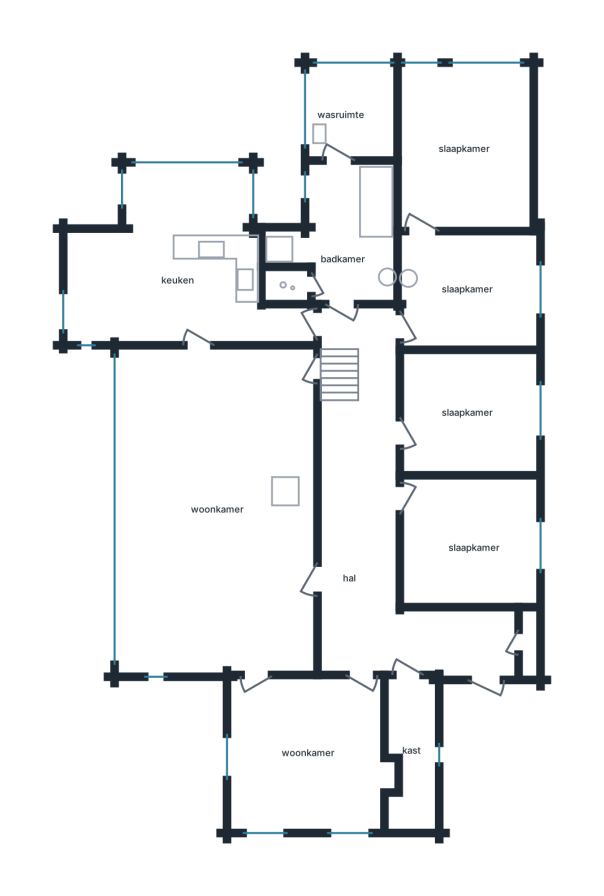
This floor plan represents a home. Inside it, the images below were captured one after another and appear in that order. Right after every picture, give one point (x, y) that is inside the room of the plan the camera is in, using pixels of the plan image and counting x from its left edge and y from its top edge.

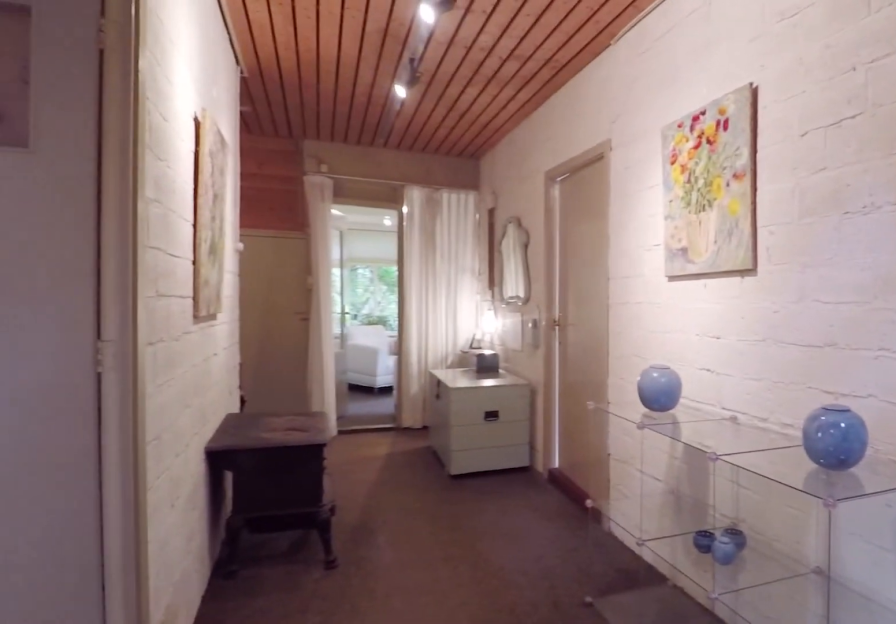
(382, 530)
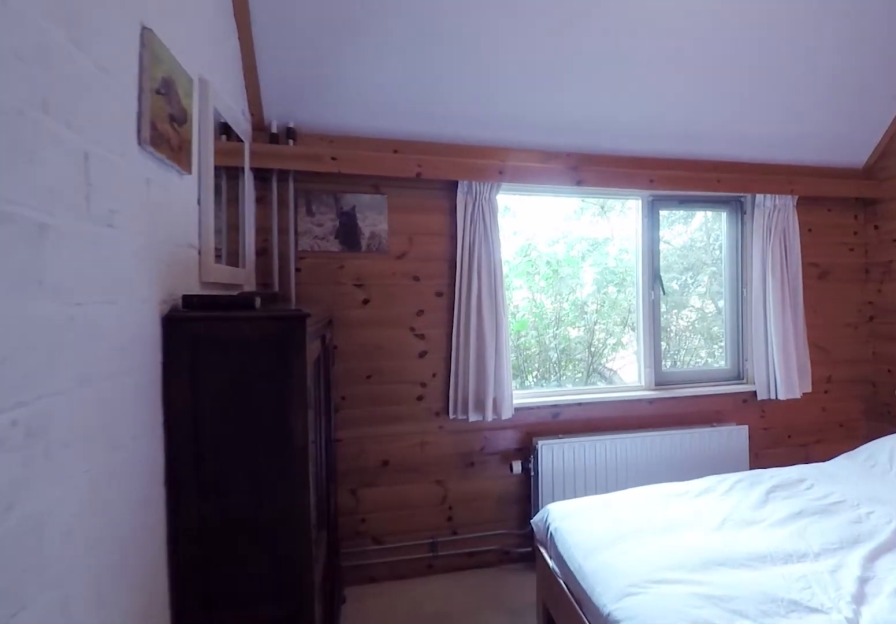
(467, 541)
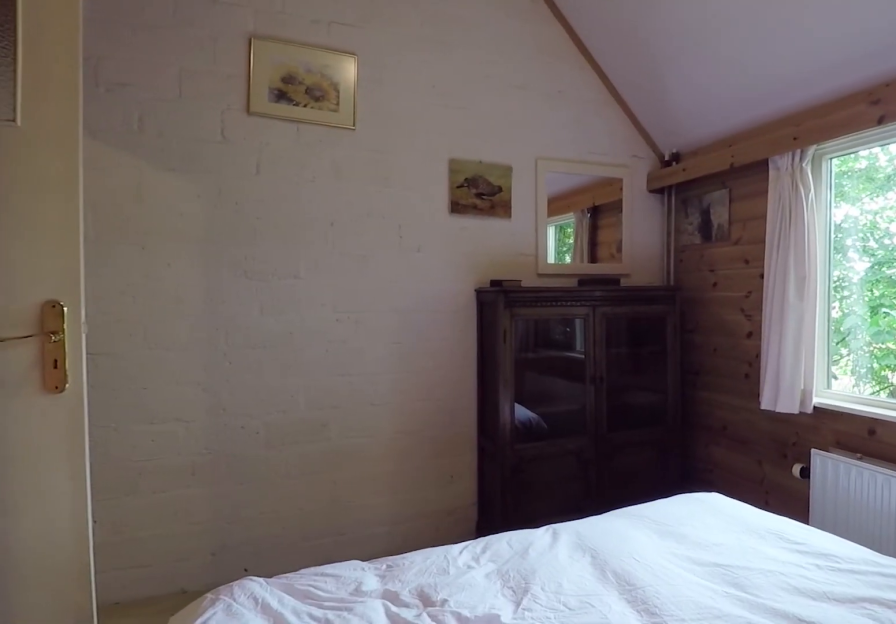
(467, 541)
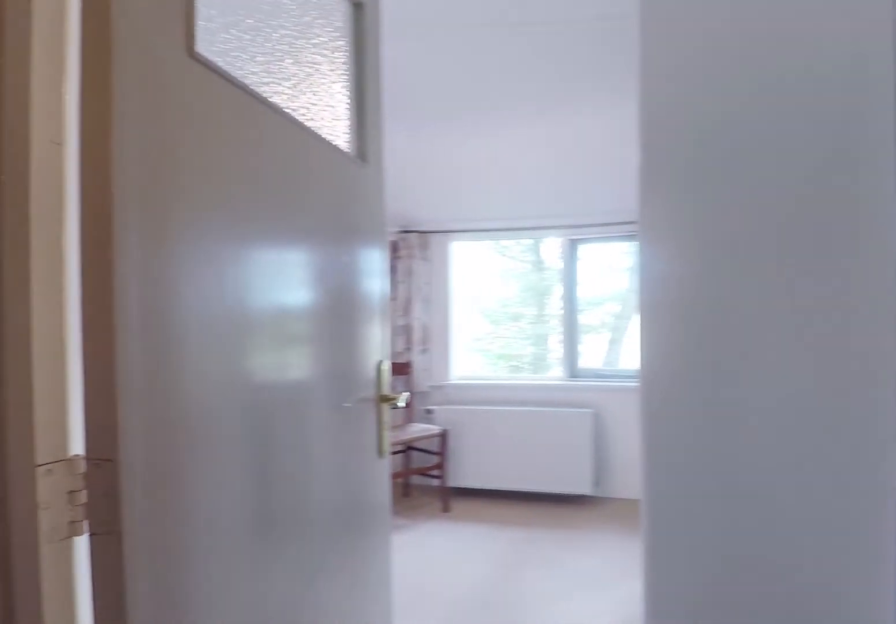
(382, 530)
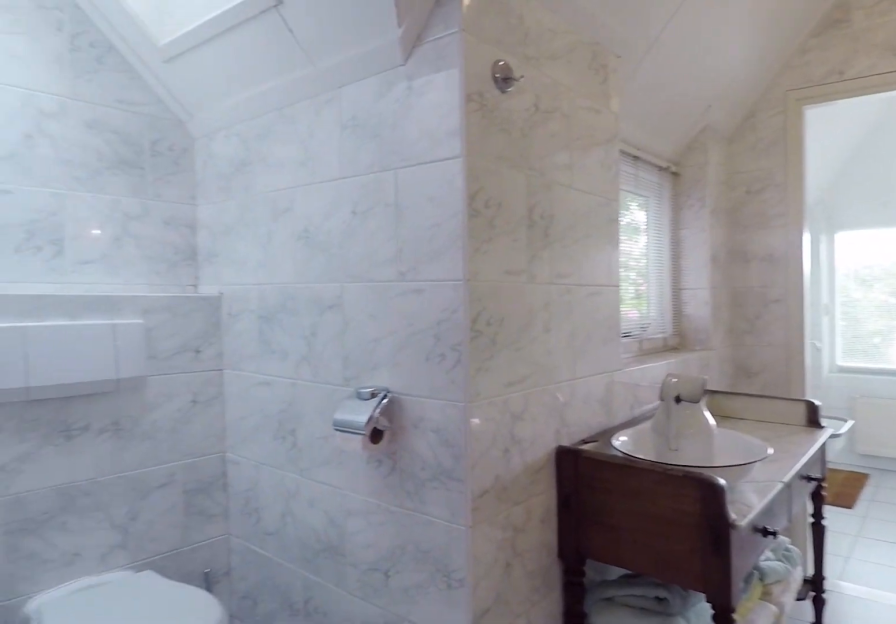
(345, 233)
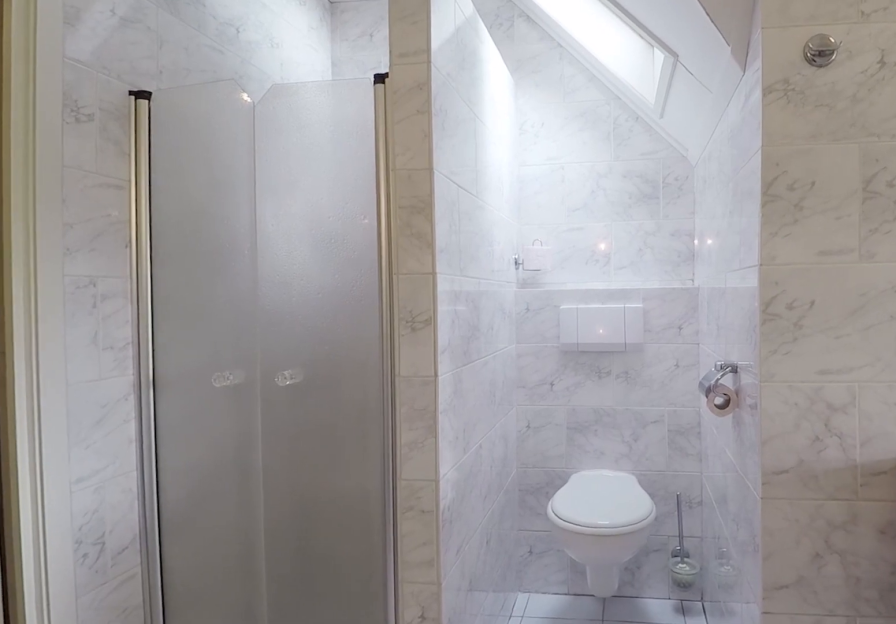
(345, 233)
